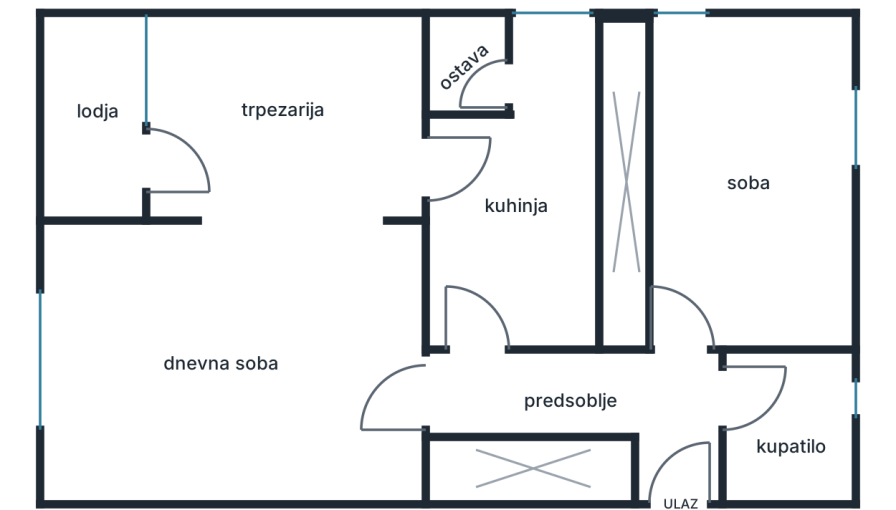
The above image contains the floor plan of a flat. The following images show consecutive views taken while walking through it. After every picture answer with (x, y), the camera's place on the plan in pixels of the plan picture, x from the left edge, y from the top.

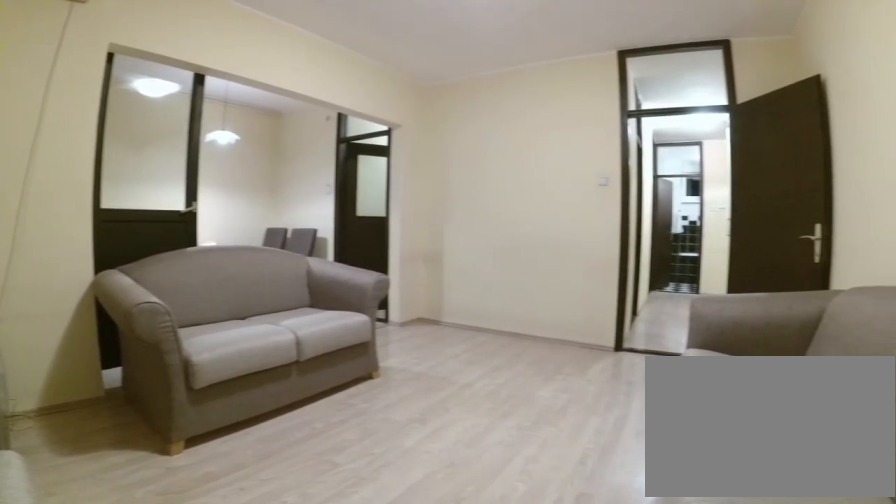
(68, 459)
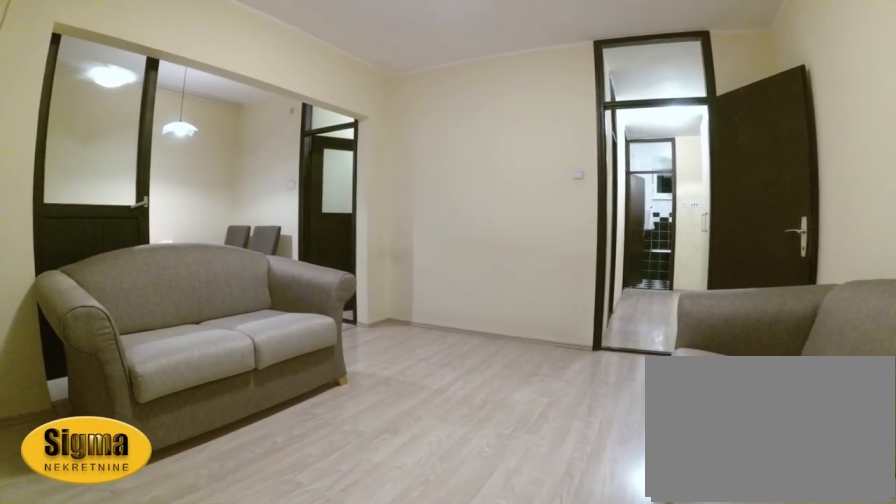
(97, 446)
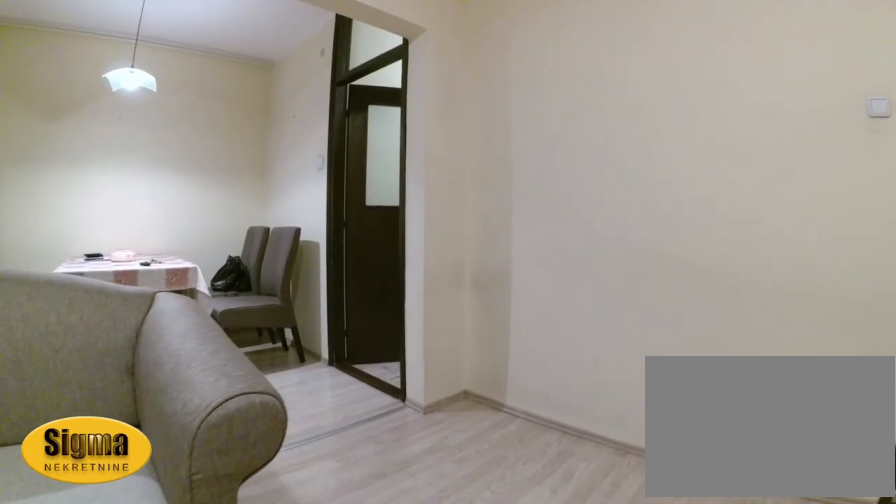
(205, 368)
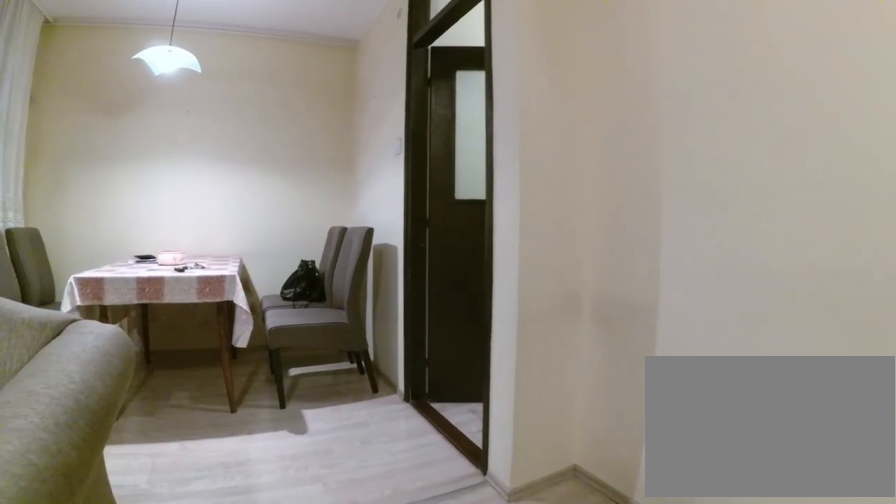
(249, 342)
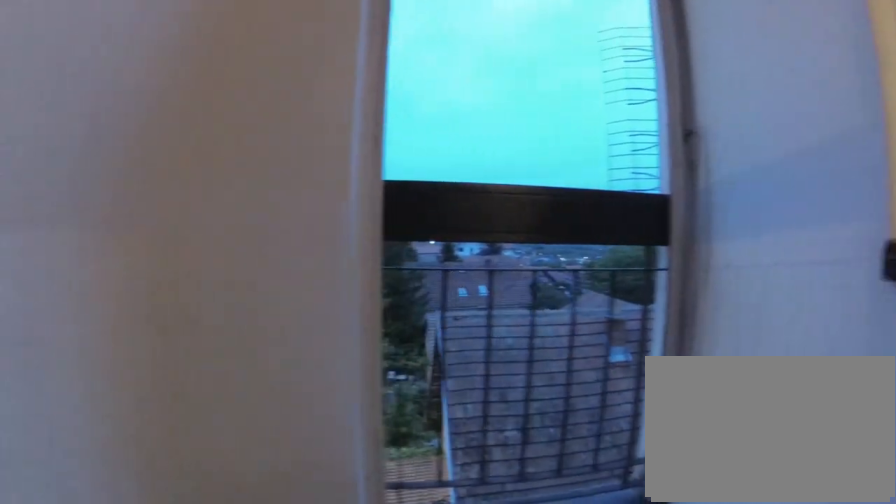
(92, 182)
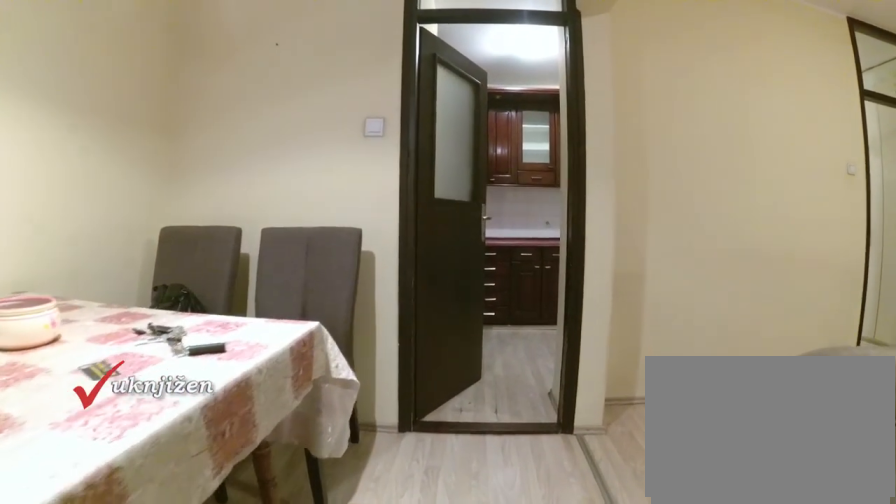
(247, 165)
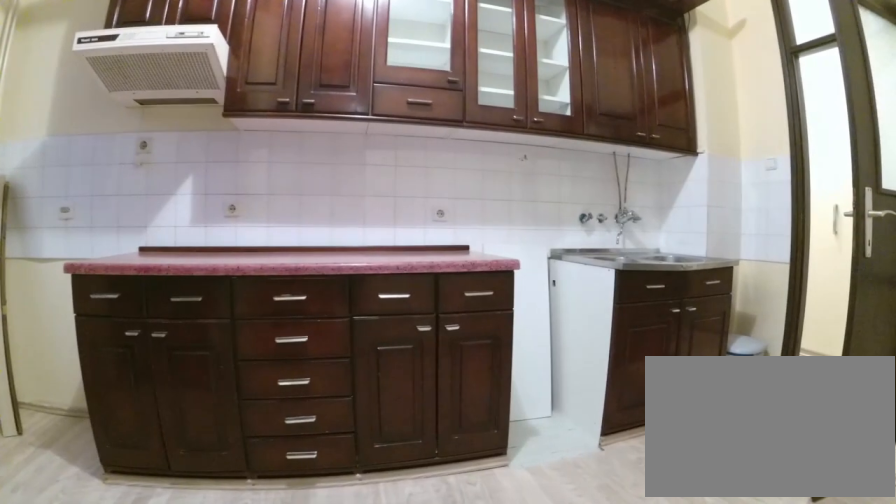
(436, 159)
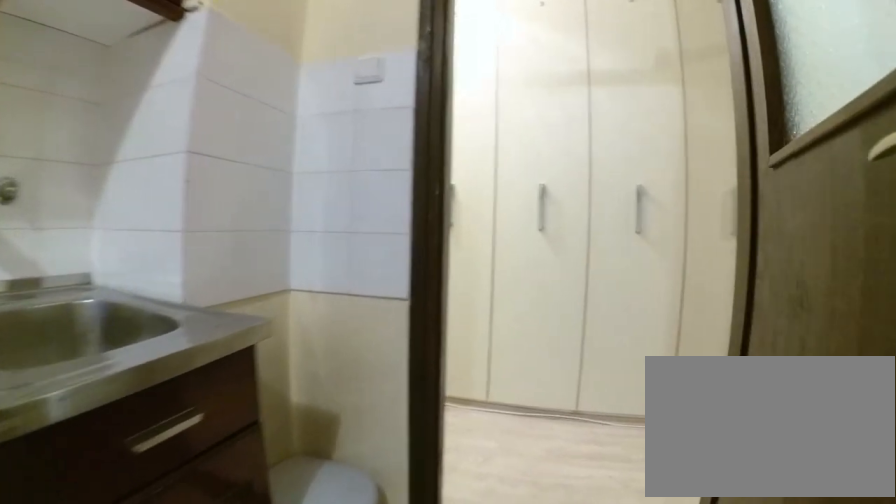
(514, 252)
